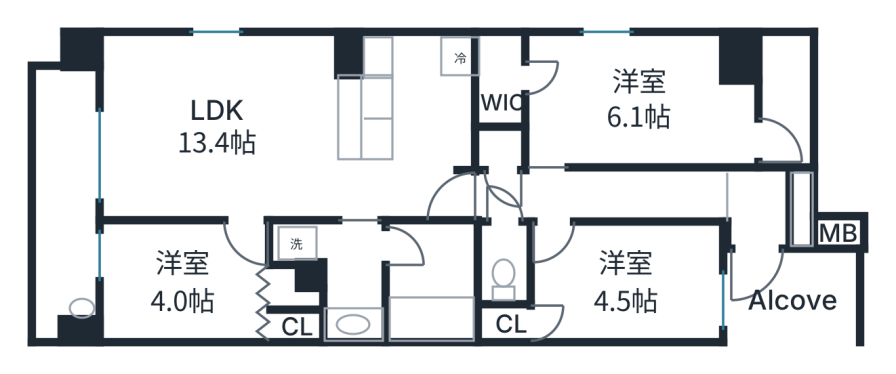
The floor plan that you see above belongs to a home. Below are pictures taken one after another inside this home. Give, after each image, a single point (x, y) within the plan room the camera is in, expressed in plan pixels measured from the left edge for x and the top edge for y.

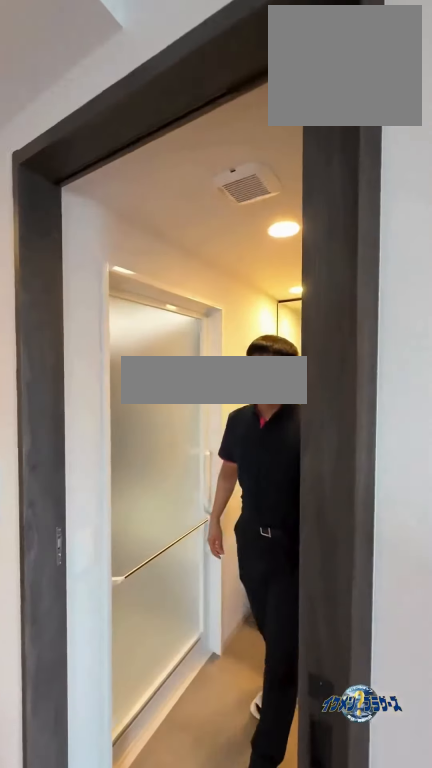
(334, 271)
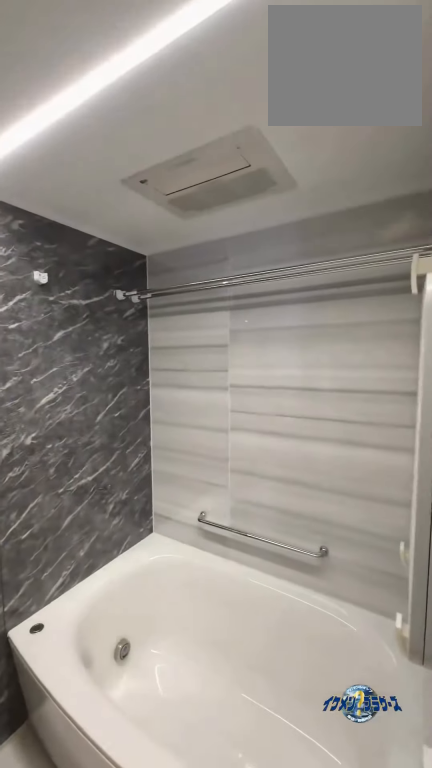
(430, 279)
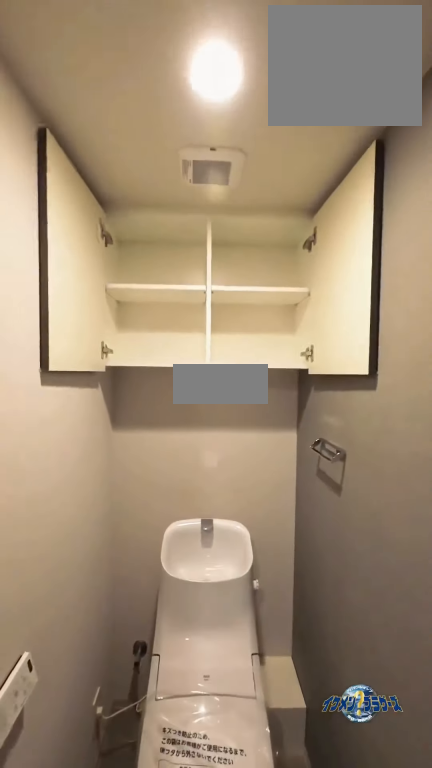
(501, 262)
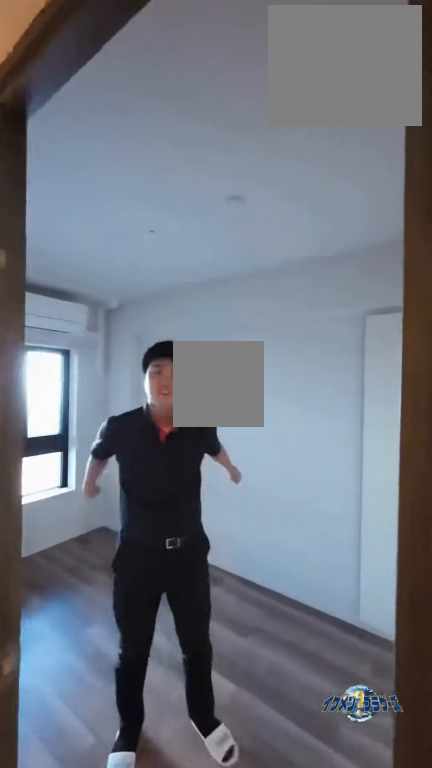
(624, 279)
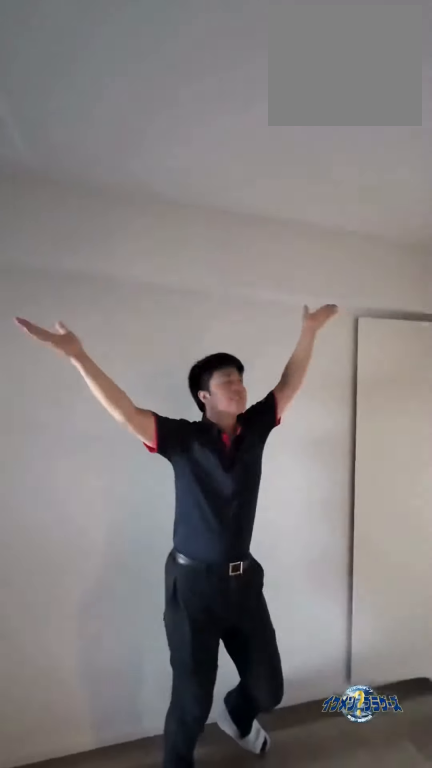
(624, 279)
